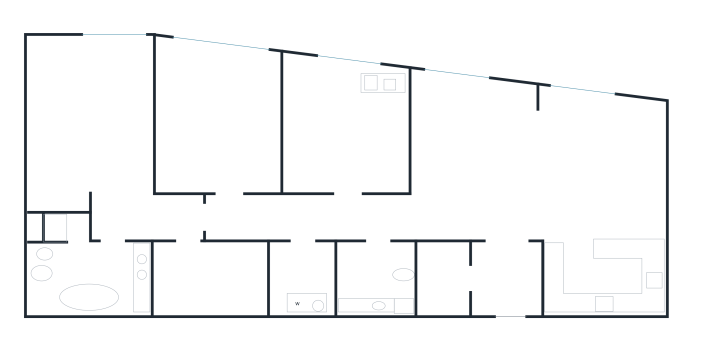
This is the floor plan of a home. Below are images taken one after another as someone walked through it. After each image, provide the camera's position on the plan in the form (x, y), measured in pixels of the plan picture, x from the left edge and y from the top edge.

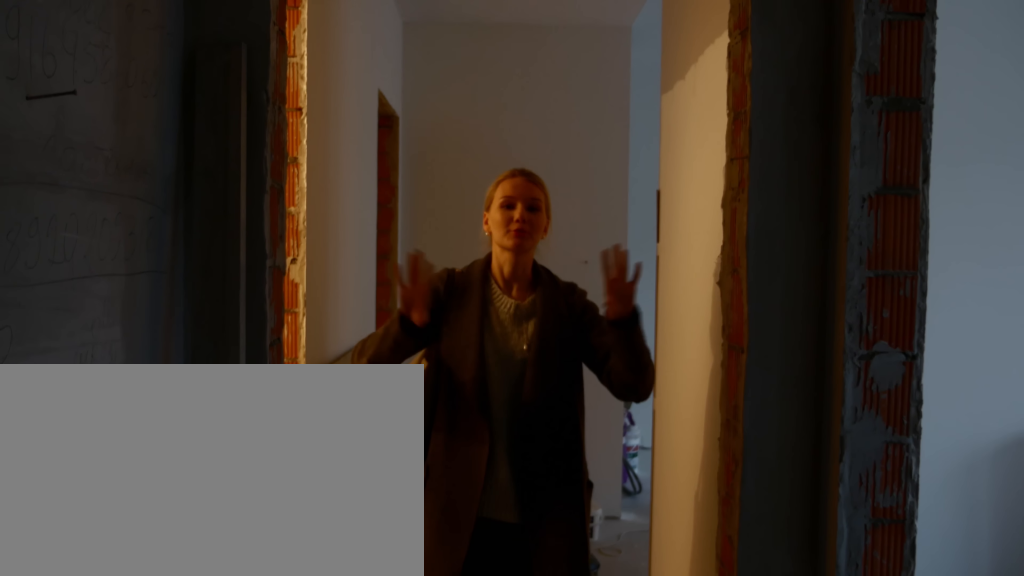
(232, 217)
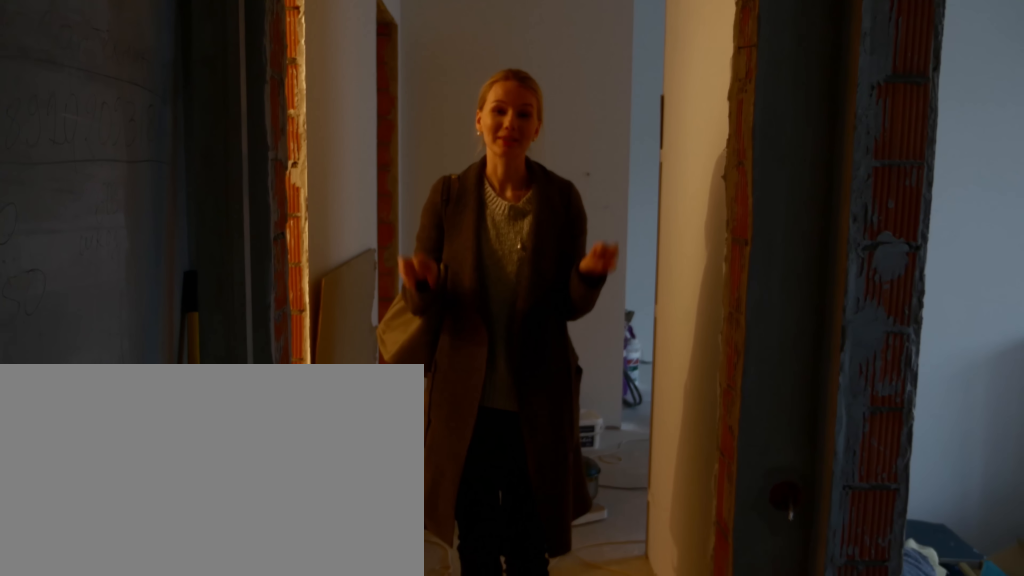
(232, 217)
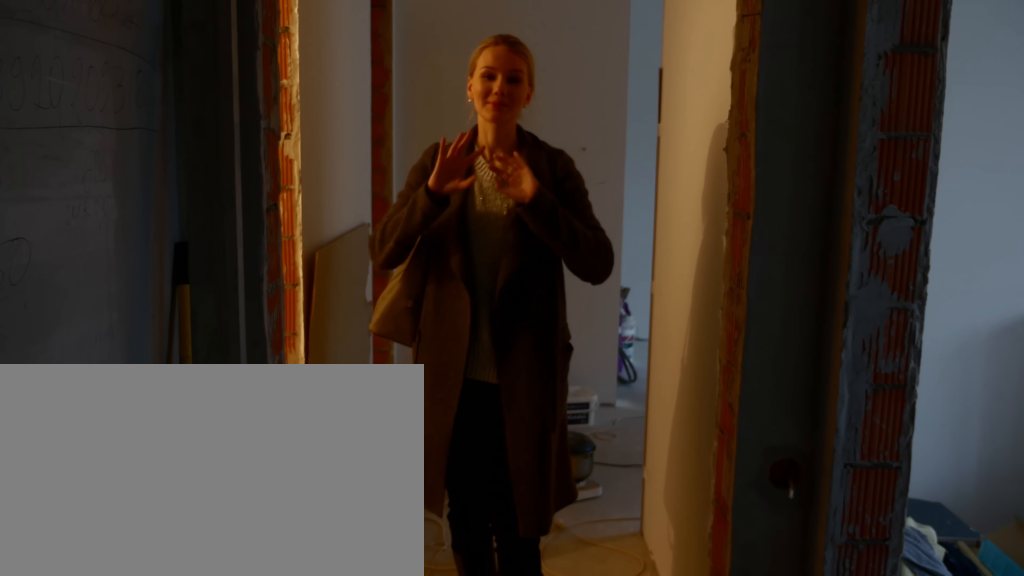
(232, 217)
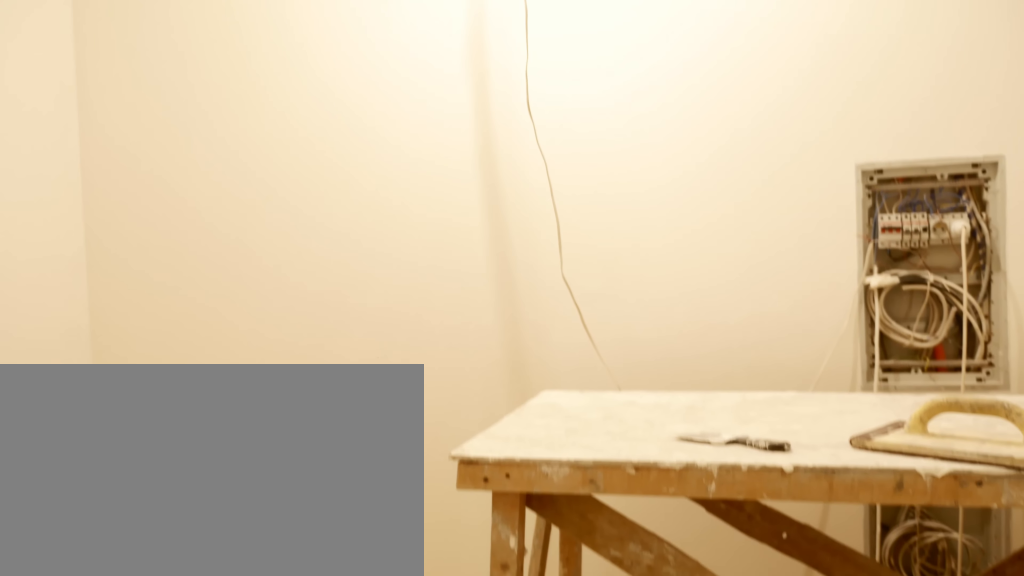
(186, 248)
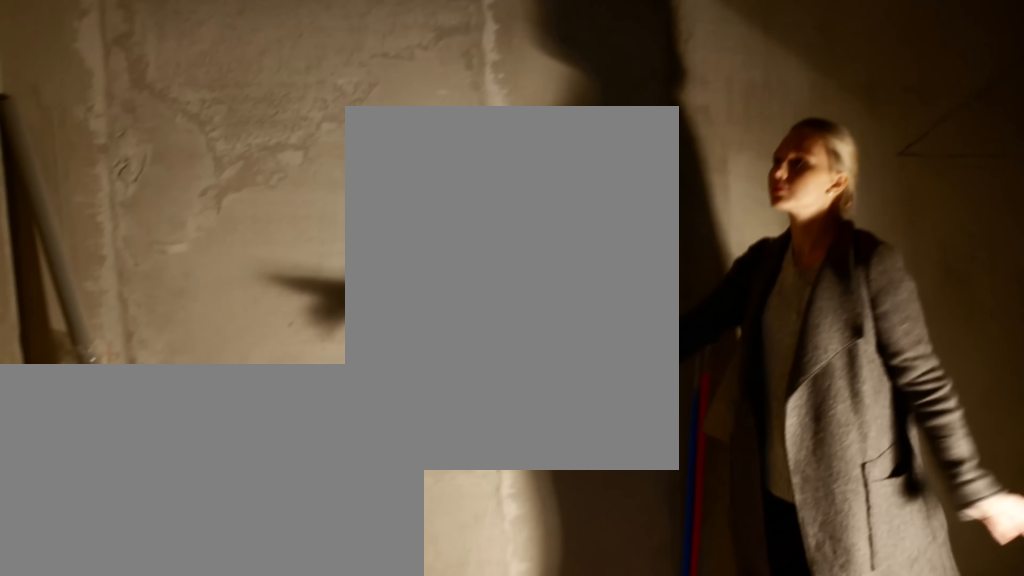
(109, 249)
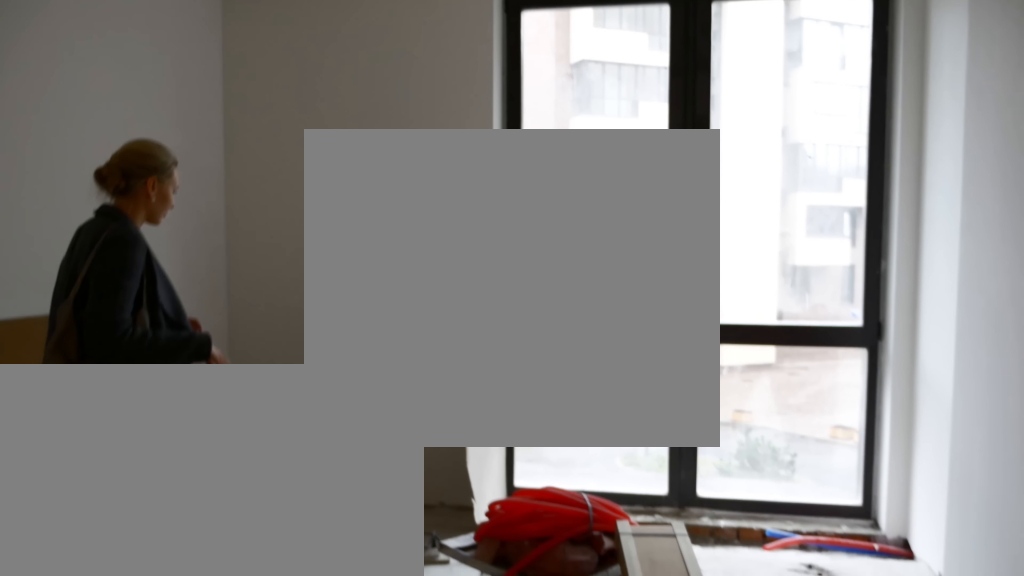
(103, 188)
